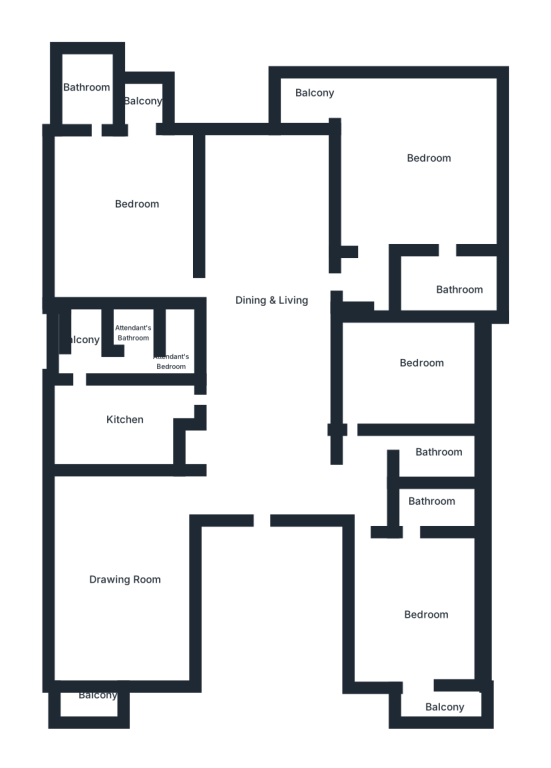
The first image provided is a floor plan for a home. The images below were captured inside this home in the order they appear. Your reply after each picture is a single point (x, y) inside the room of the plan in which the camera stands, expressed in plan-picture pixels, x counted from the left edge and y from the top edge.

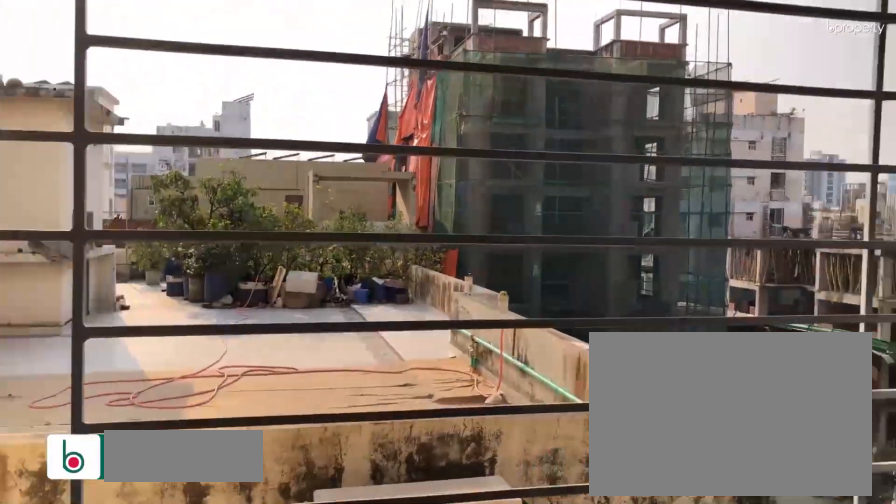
(88, 699)
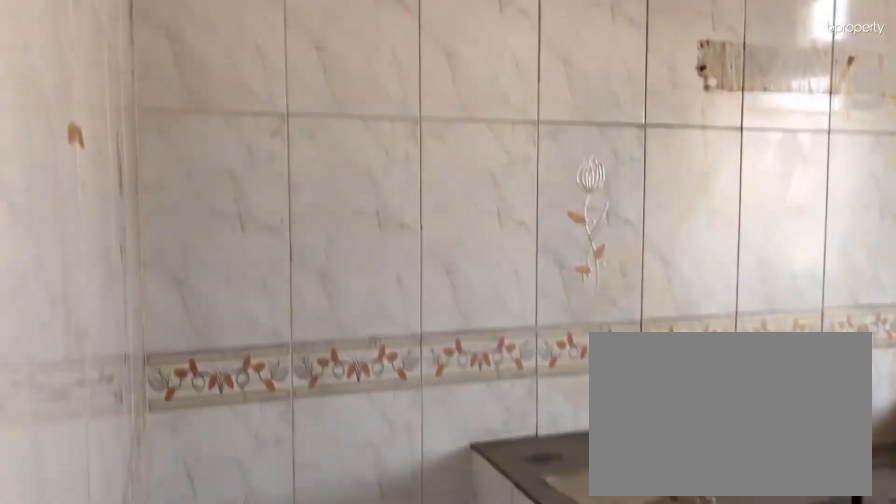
(126, 415)
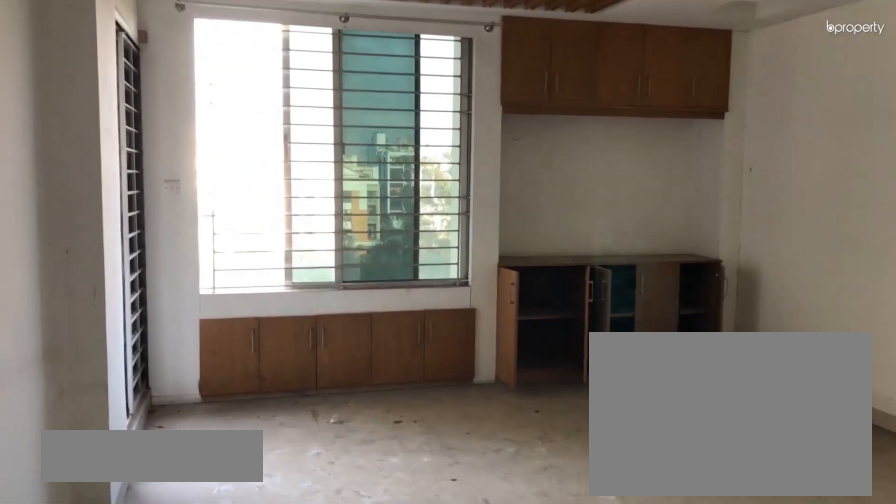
(437, 177)
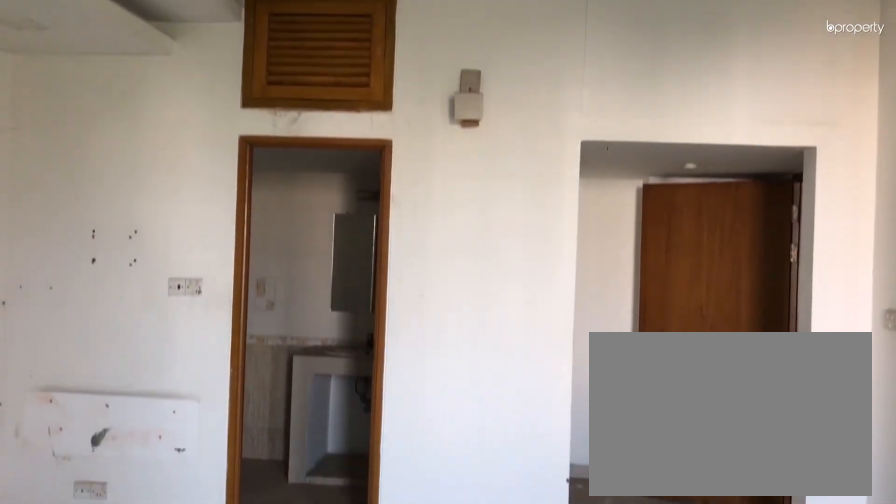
(437, 177)
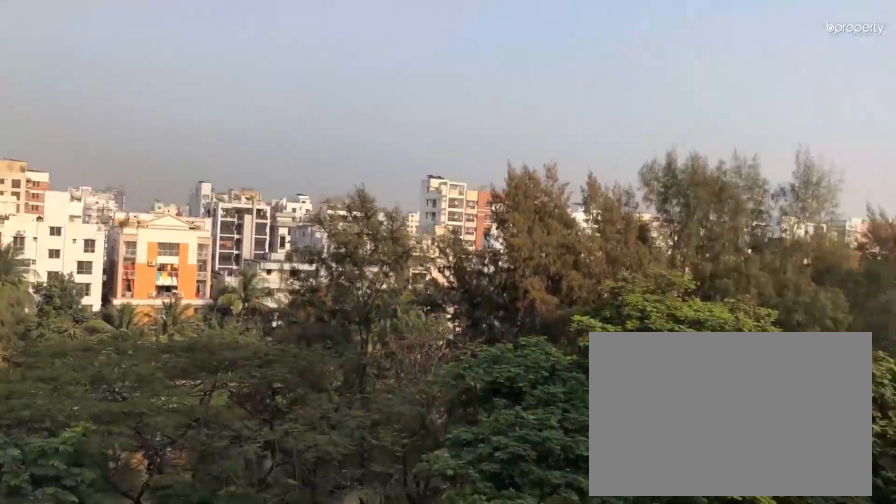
(305, 97)
